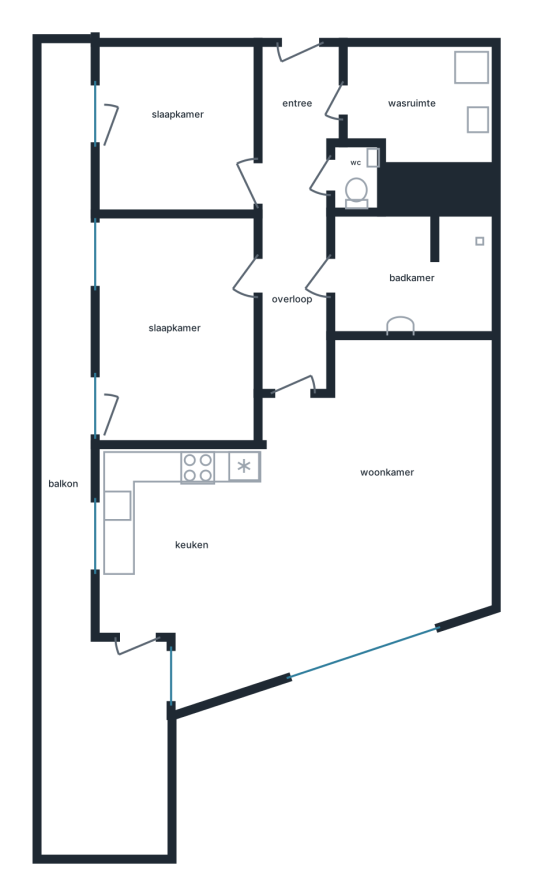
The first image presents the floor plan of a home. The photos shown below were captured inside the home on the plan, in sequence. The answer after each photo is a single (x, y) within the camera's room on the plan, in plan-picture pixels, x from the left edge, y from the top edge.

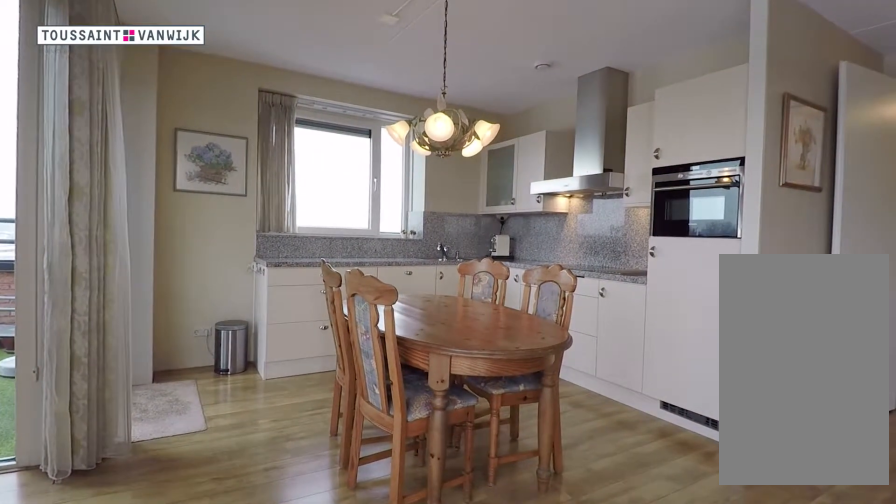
(187, 556)
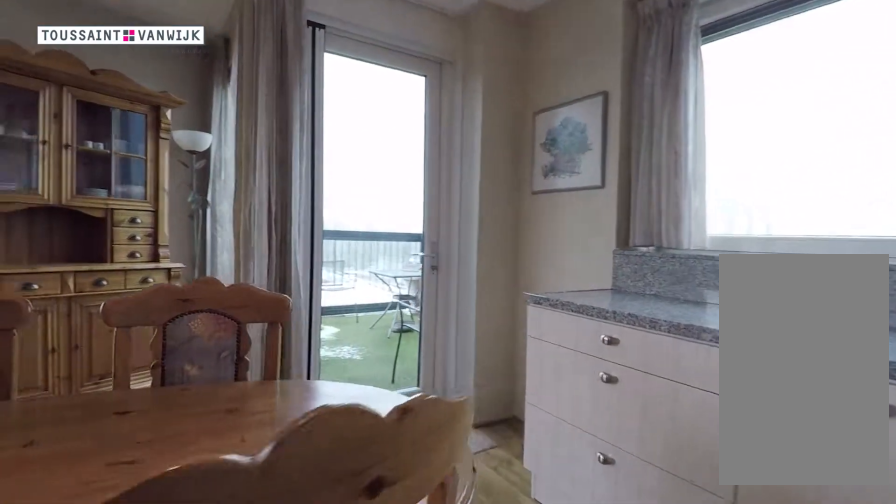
(187, 556)
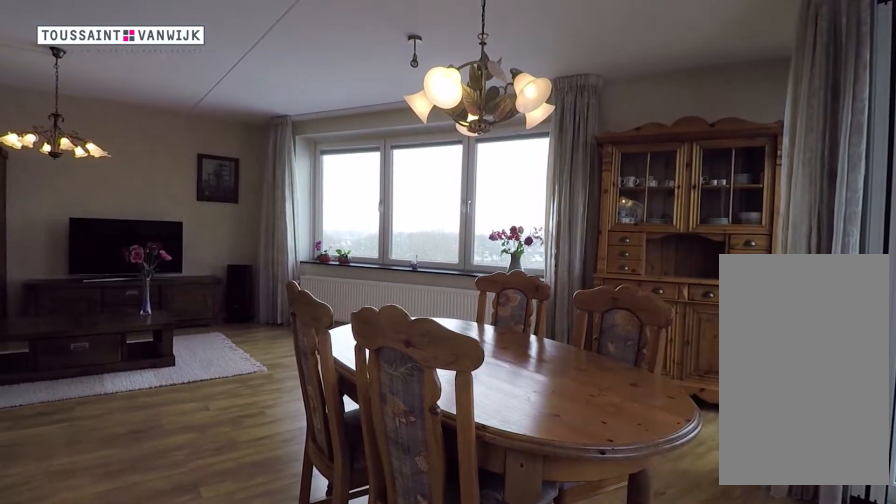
(176, 465)
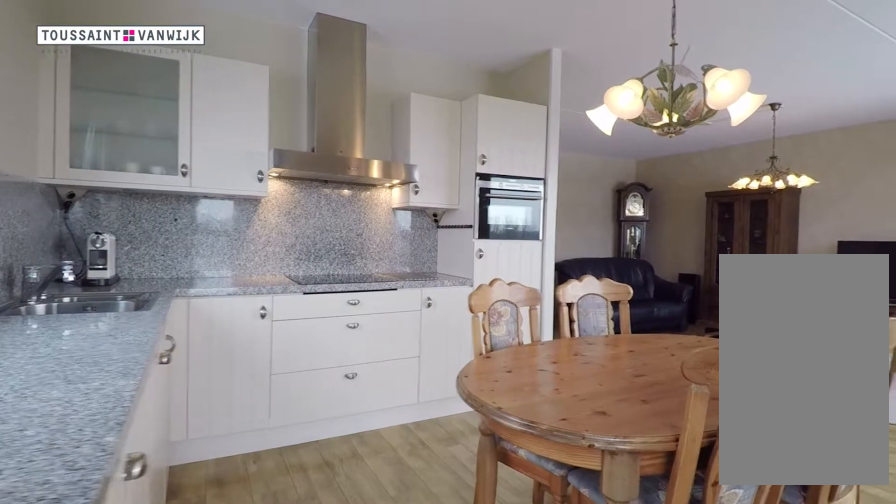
(166, 483)
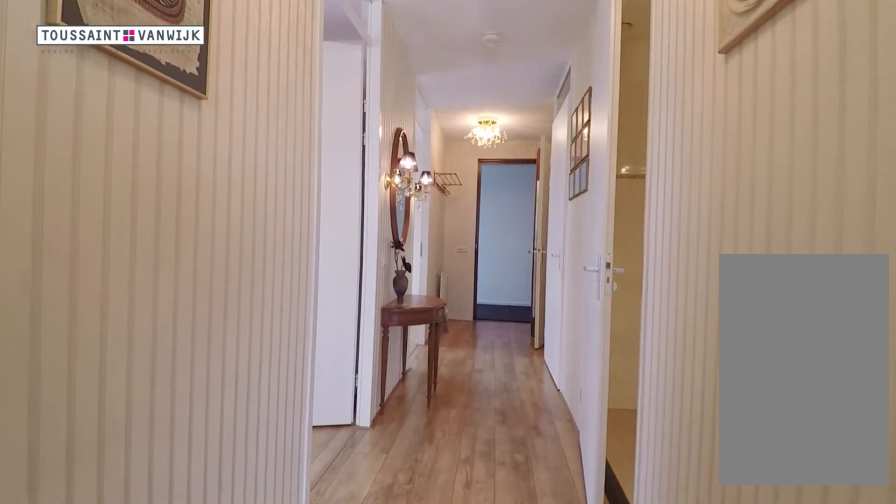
(296, 213)
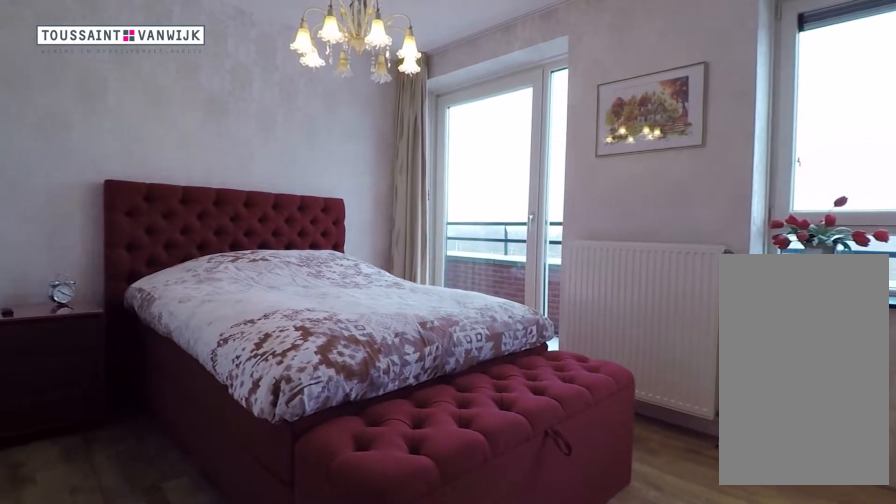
(180, 331)
